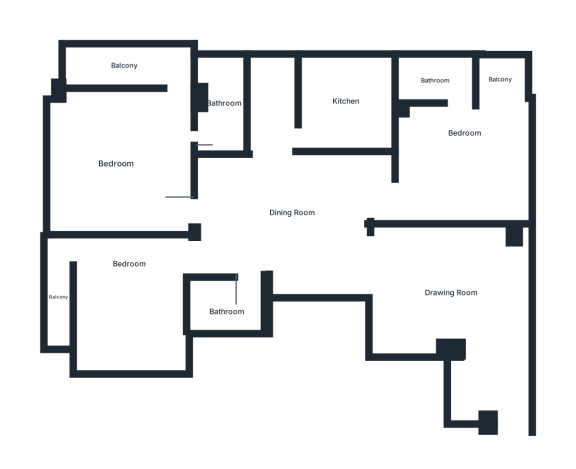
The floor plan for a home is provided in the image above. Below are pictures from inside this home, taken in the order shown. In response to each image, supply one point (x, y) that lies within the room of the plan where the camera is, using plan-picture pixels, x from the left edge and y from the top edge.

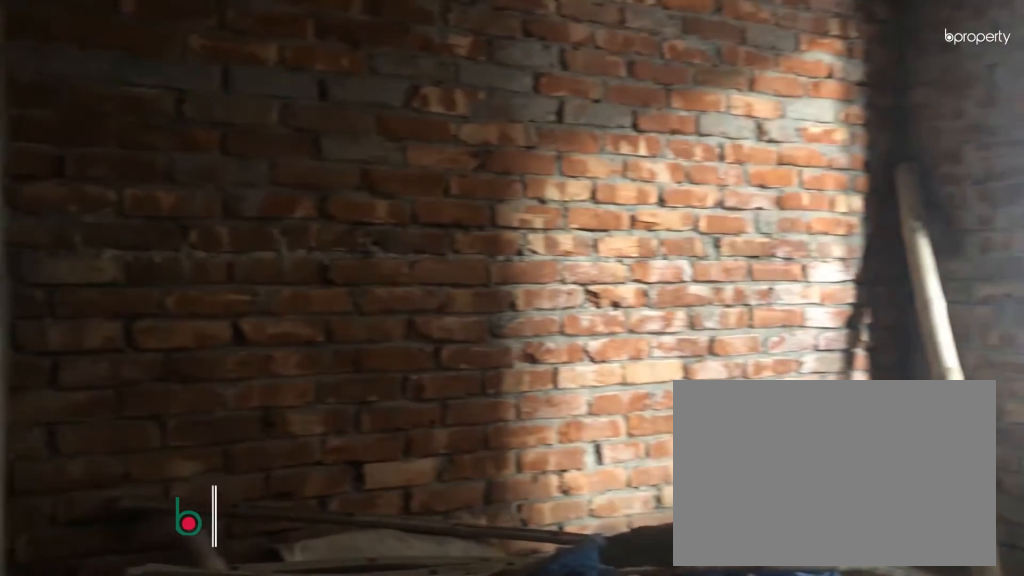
(127, 307)
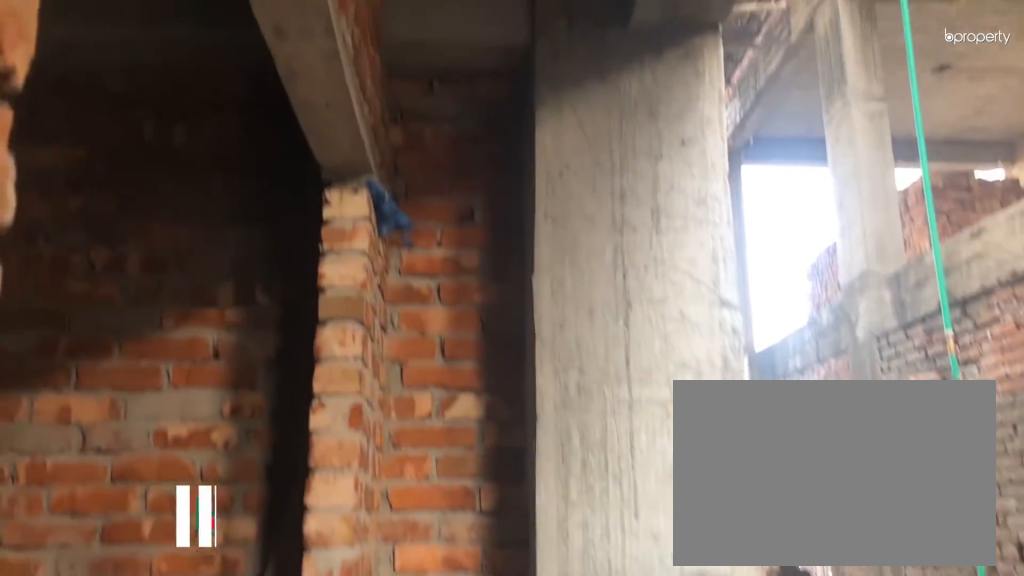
(62, 298)
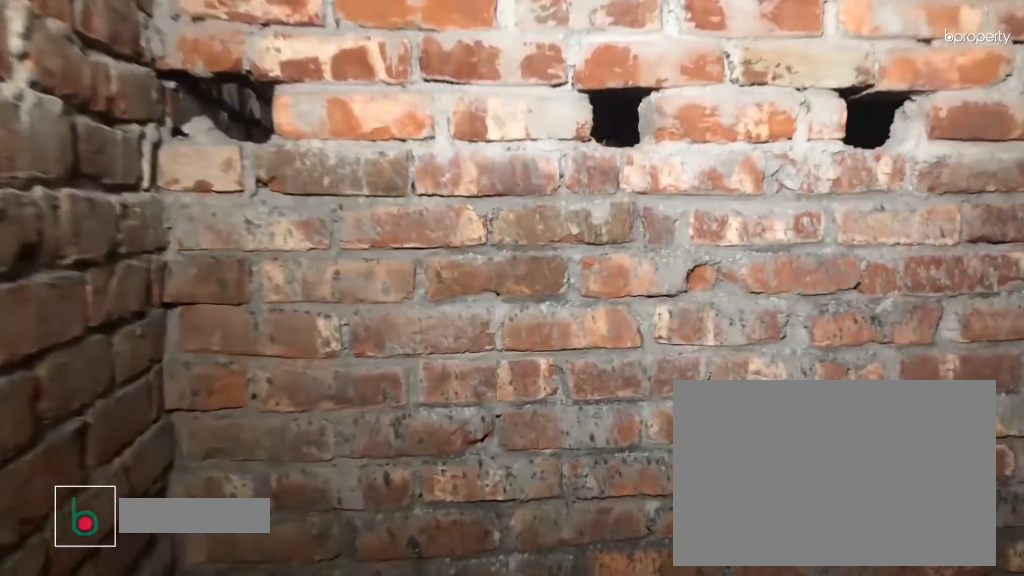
(226, 311)
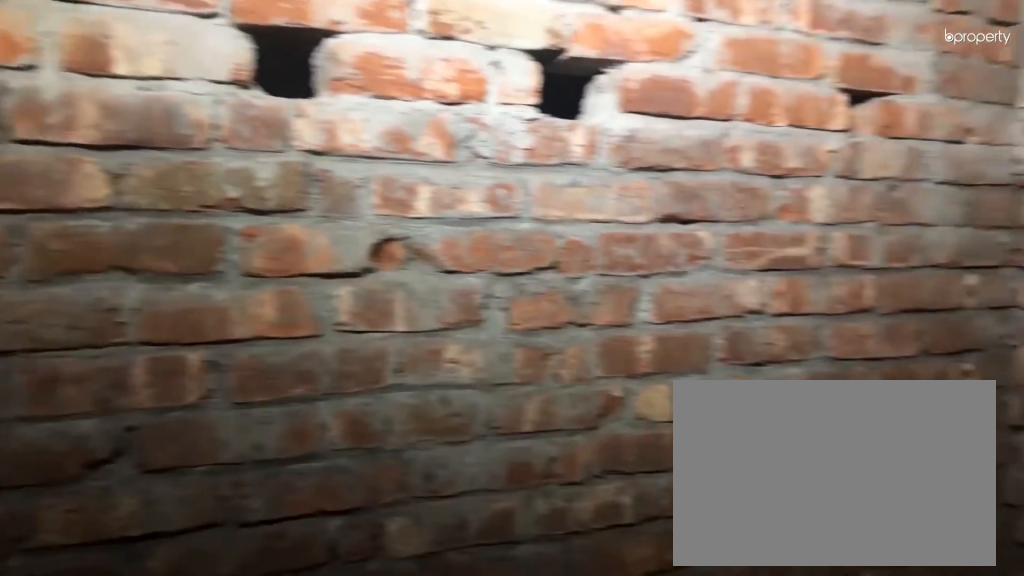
(226, 311)
